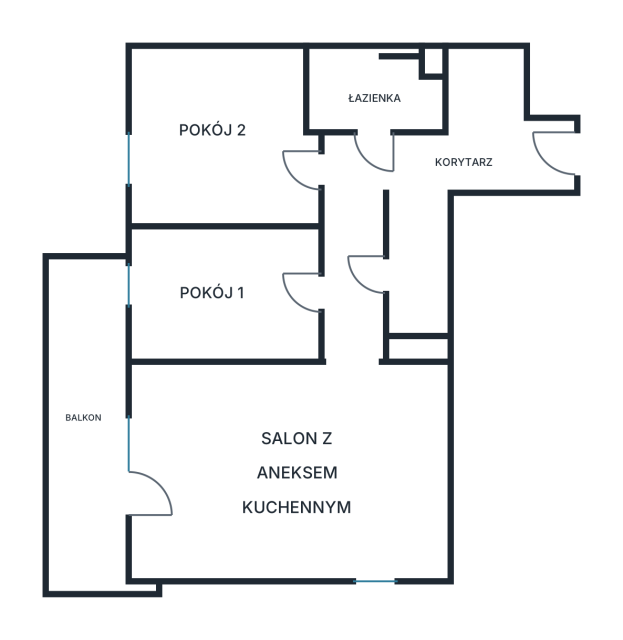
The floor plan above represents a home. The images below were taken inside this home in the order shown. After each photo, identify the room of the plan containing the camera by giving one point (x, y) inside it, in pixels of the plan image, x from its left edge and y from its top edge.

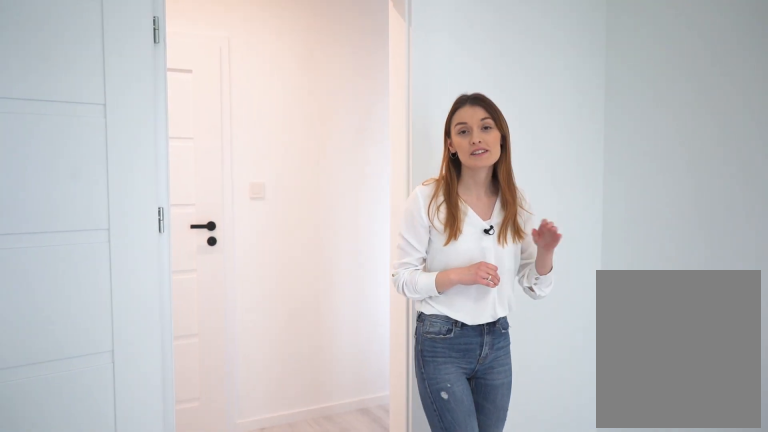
(221, 294)
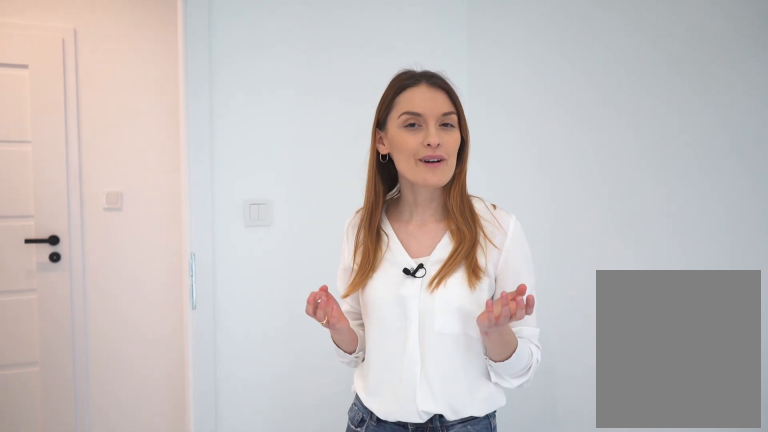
(221, 295)
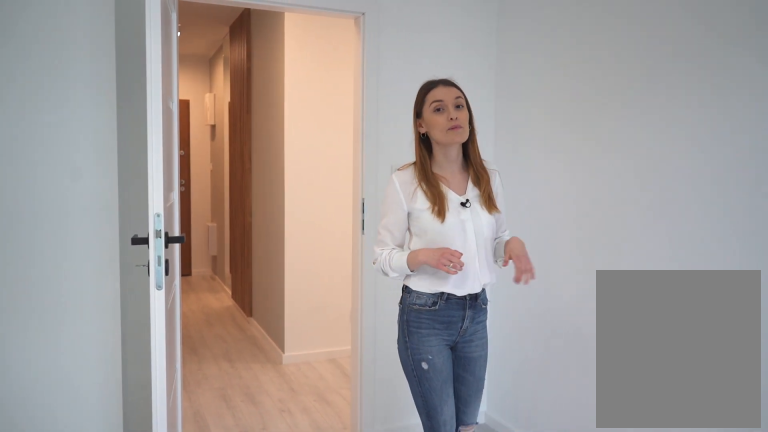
(218, 138)
